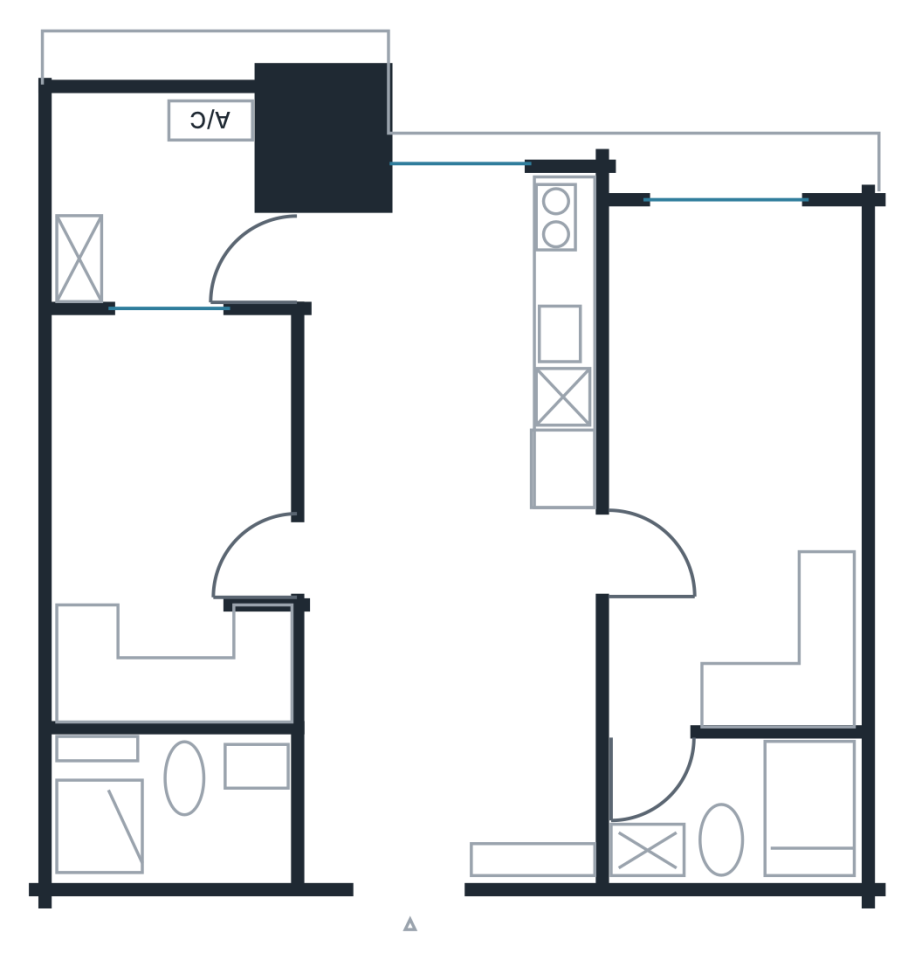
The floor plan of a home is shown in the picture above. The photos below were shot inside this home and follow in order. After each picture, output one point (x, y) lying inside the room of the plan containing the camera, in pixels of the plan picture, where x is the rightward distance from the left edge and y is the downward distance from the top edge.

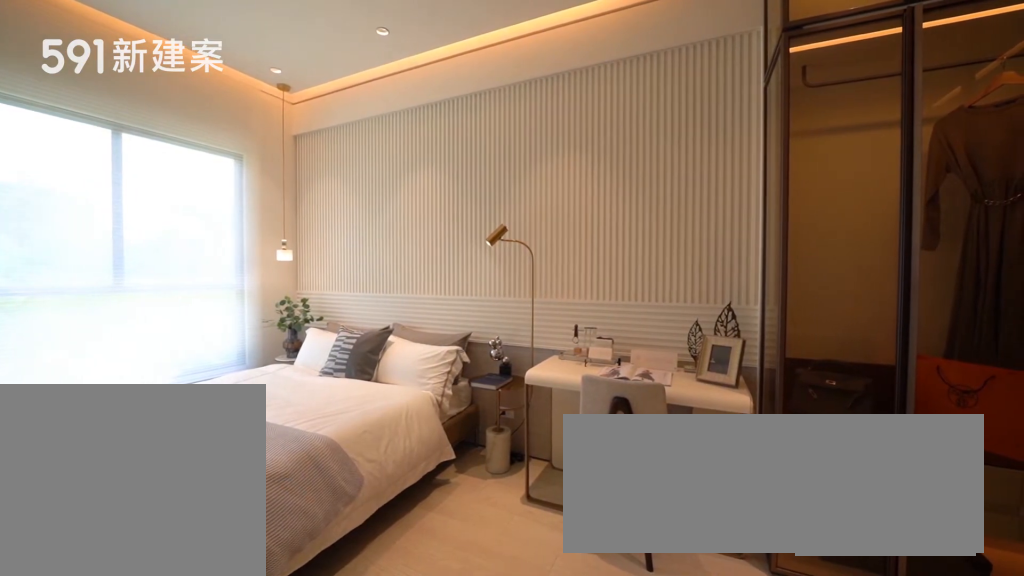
(734, 467)
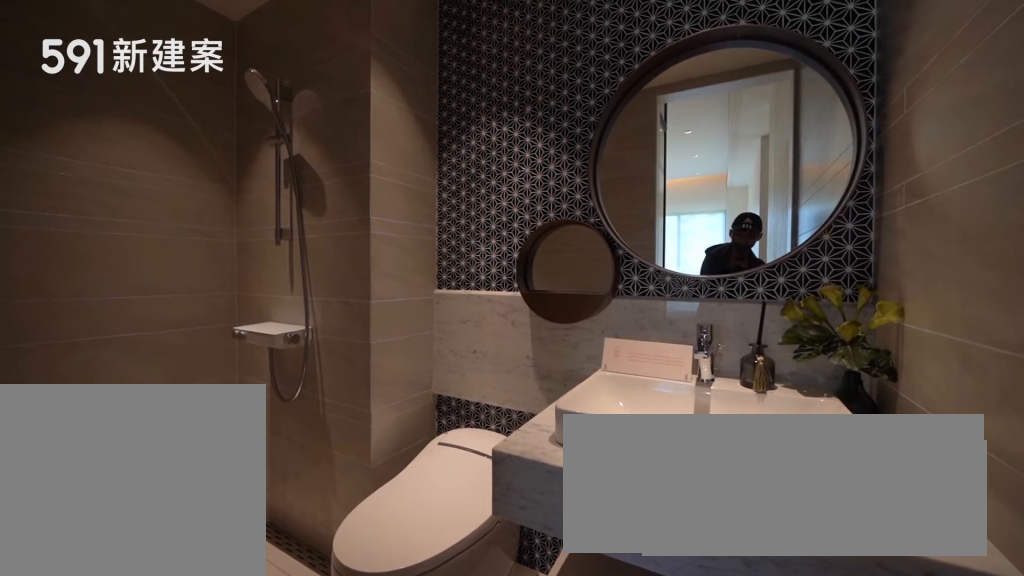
(735, 803)
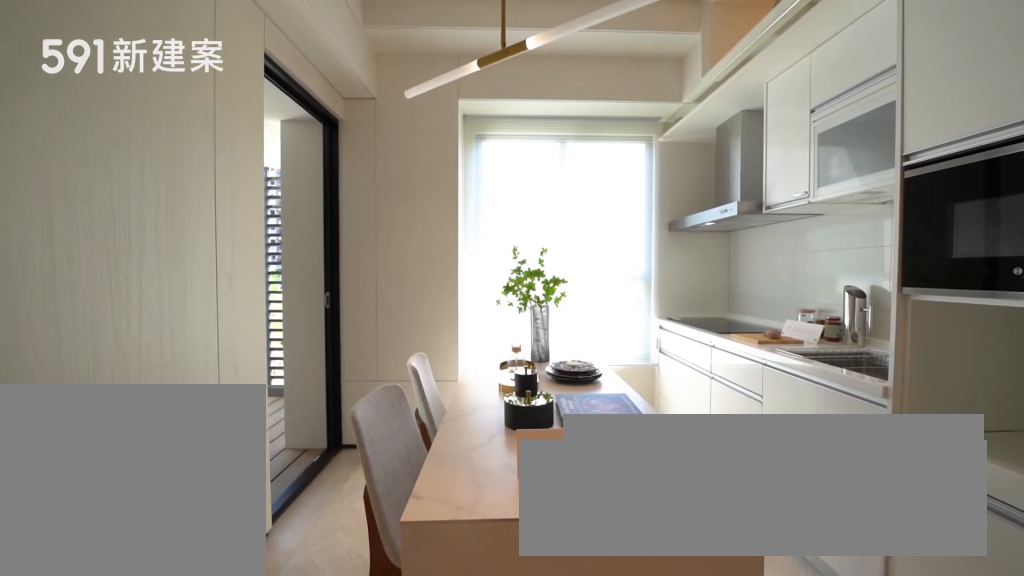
(409, 330)
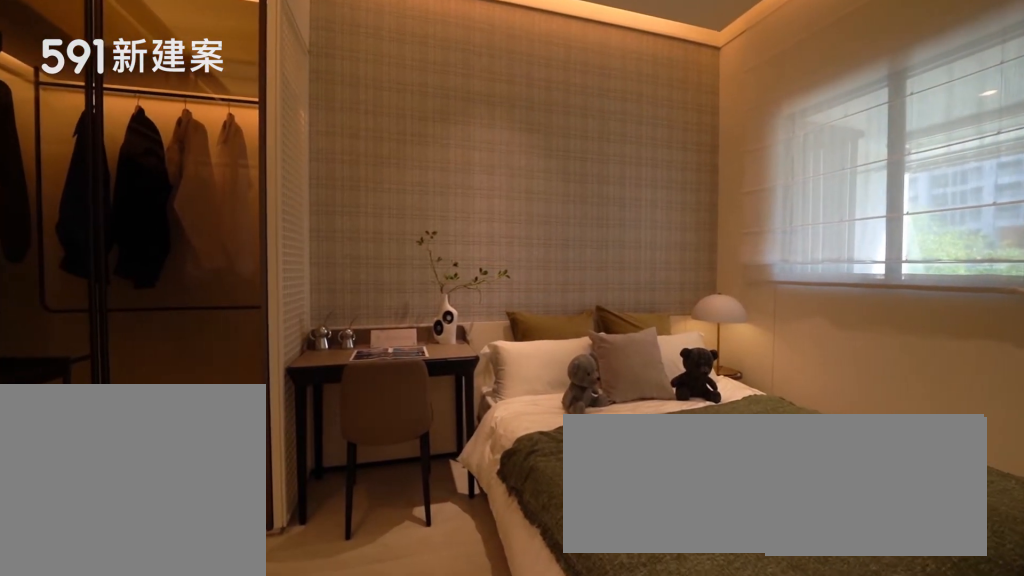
(167, 516)
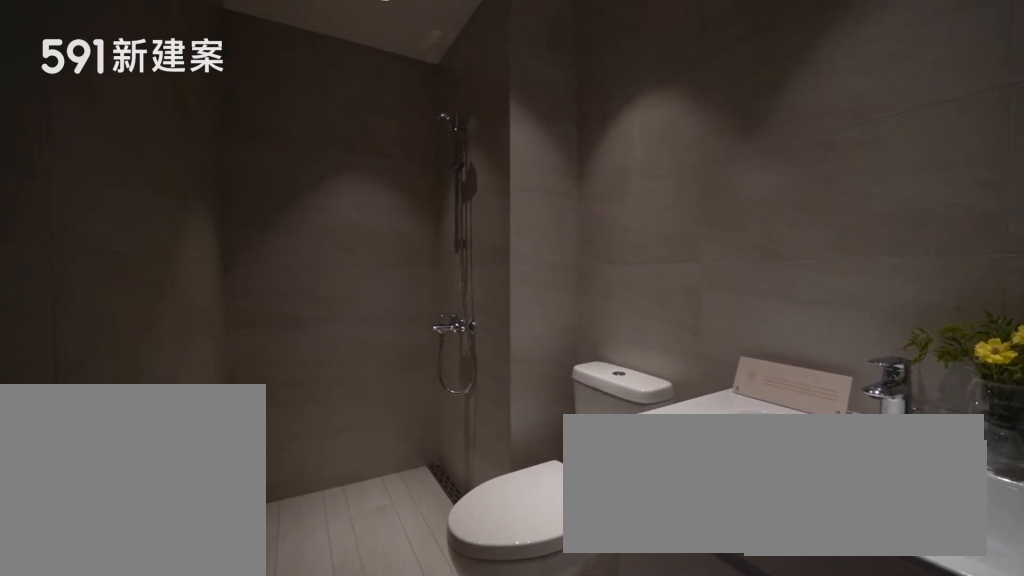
(170, 812)
